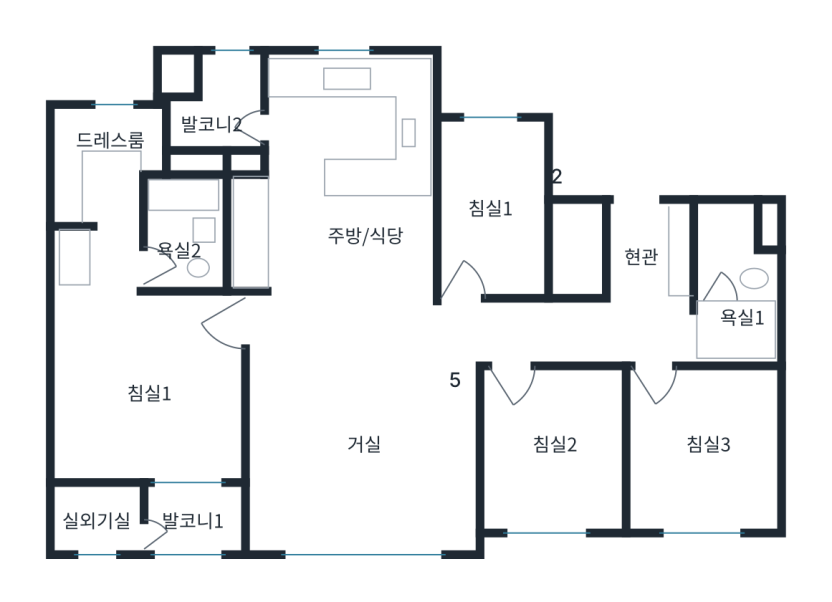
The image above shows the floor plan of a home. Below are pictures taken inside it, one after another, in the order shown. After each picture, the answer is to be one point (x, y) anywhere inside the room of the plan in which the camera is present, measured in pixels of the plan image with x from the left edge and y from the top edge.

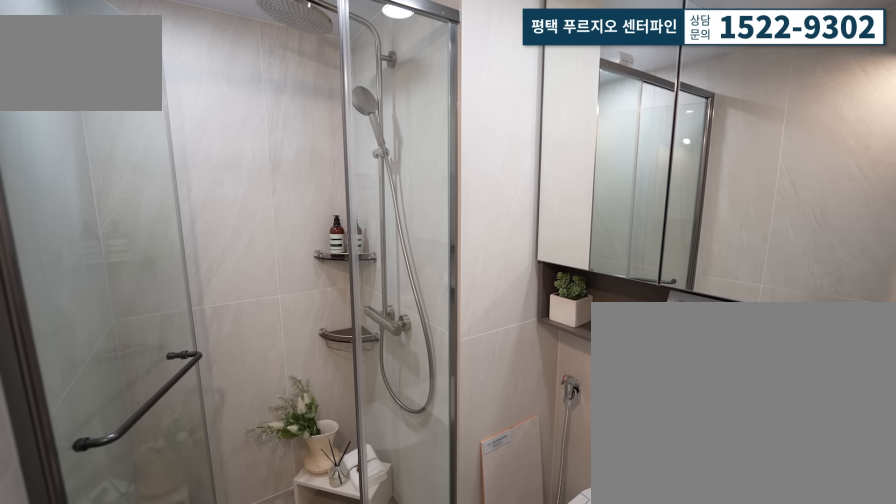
(722, 310)
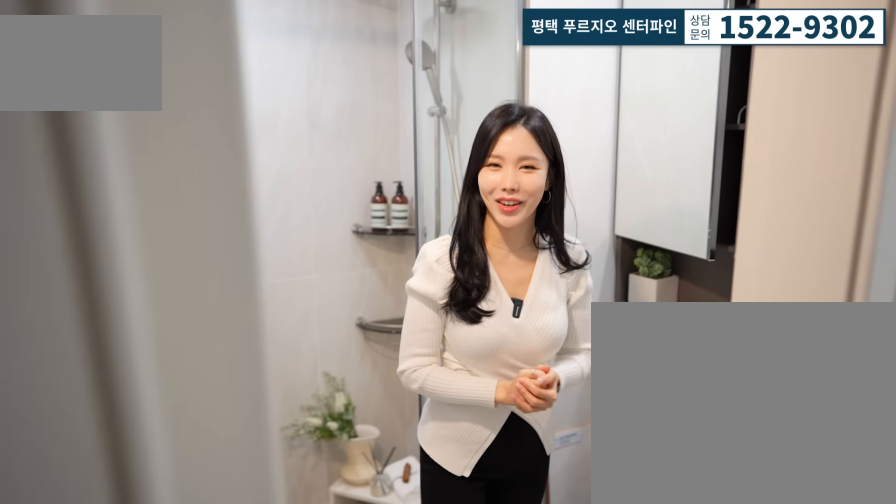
(723, 310)
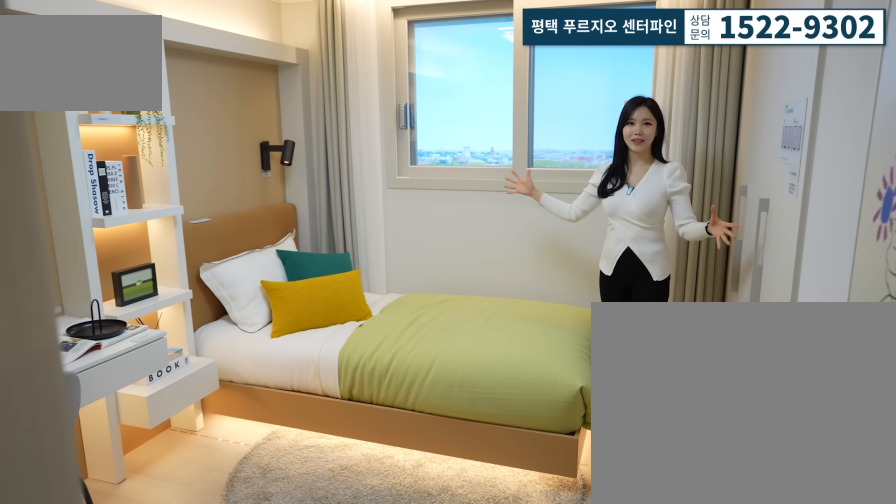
(707, 454)
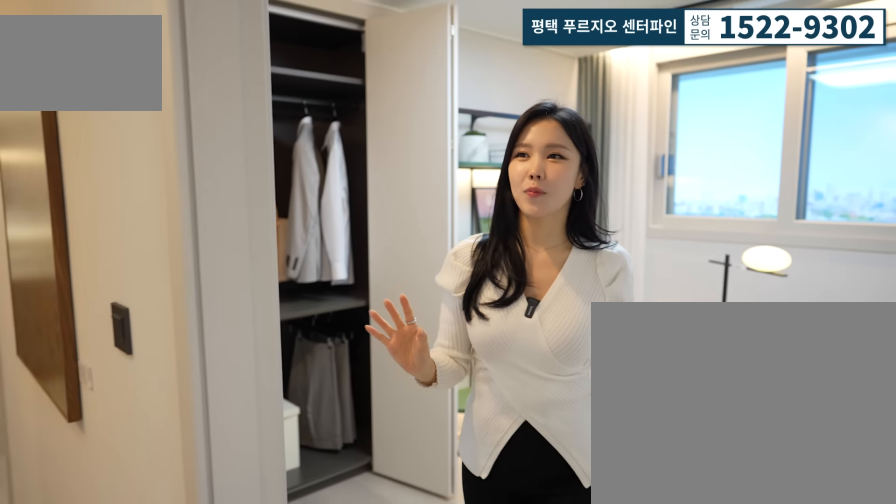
(557, 469)
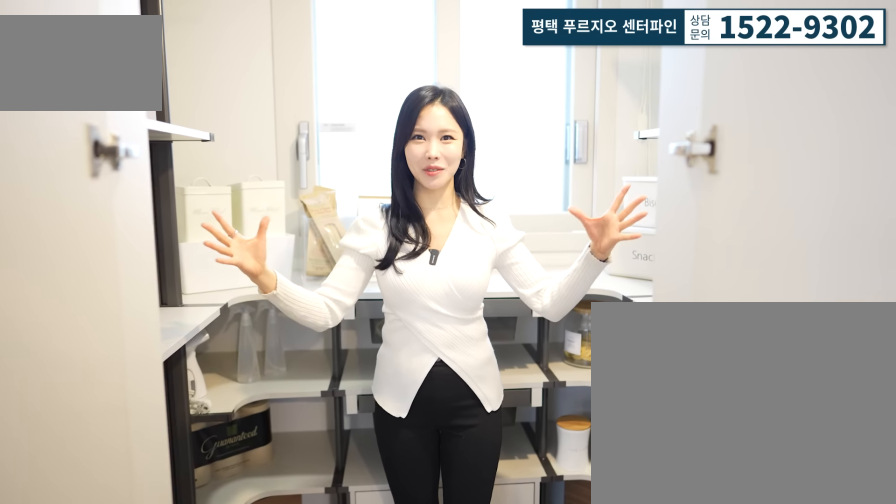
(490, 232)
